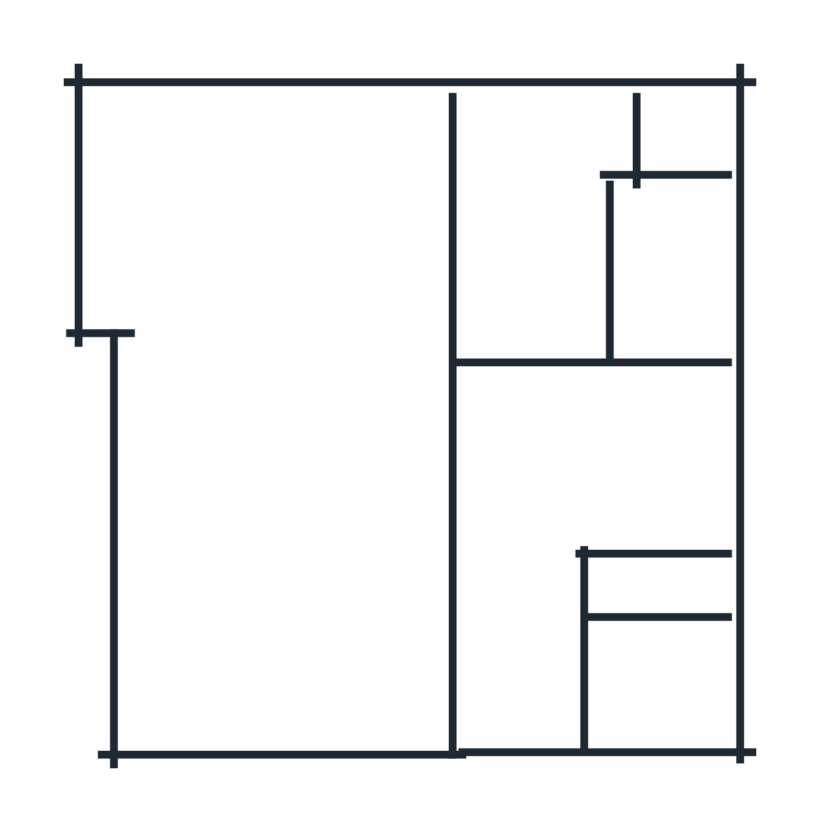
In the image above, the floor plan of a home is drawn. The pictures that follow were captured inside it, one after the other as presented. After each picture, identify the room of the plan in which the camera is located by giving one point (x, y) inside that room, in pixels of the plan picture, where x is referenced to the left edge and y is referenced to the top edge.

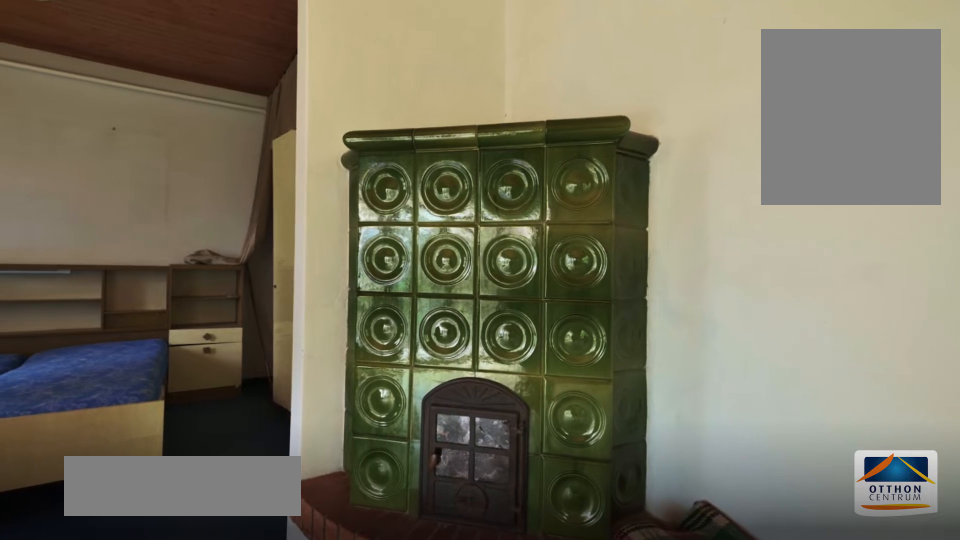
(258, 539)
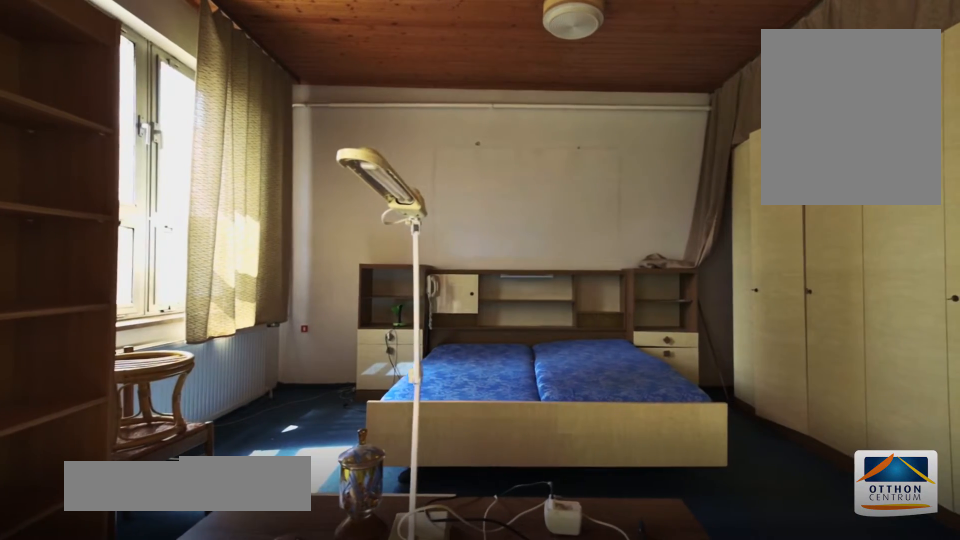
(258, 539)
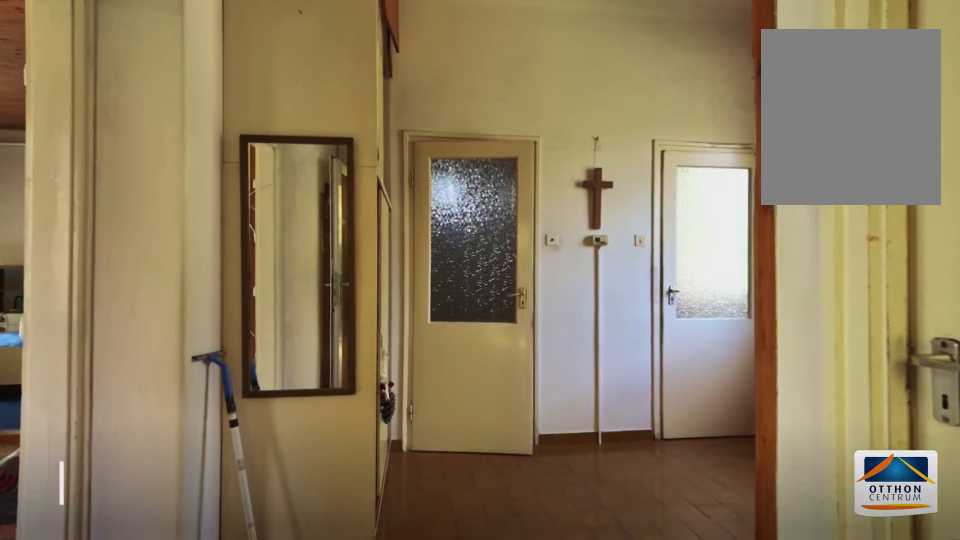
(529, 484)
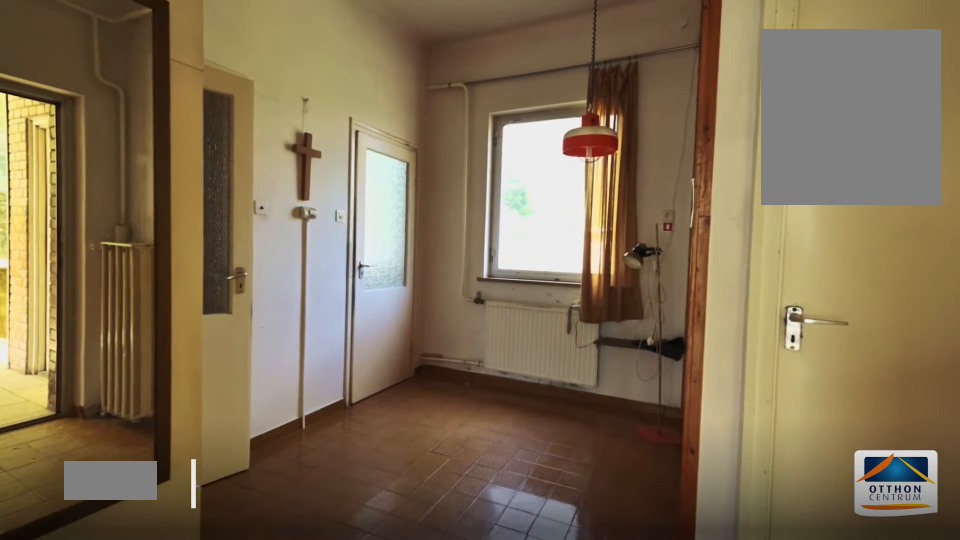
(529, 484)
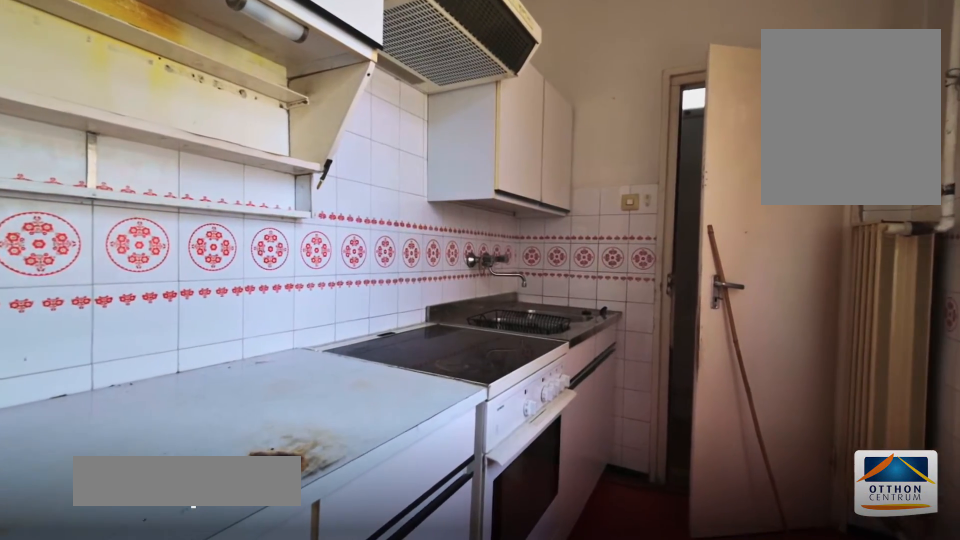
(665, 272)
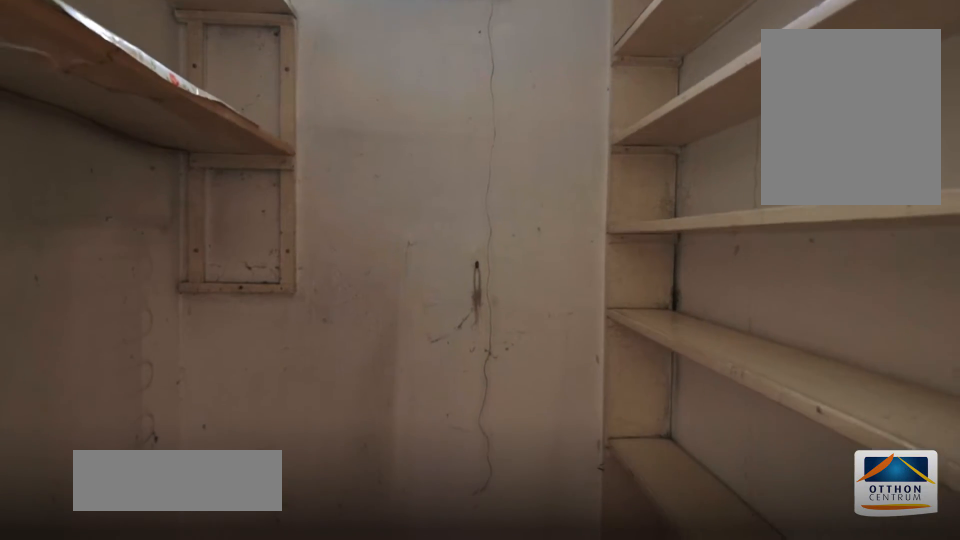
(686, 137)
